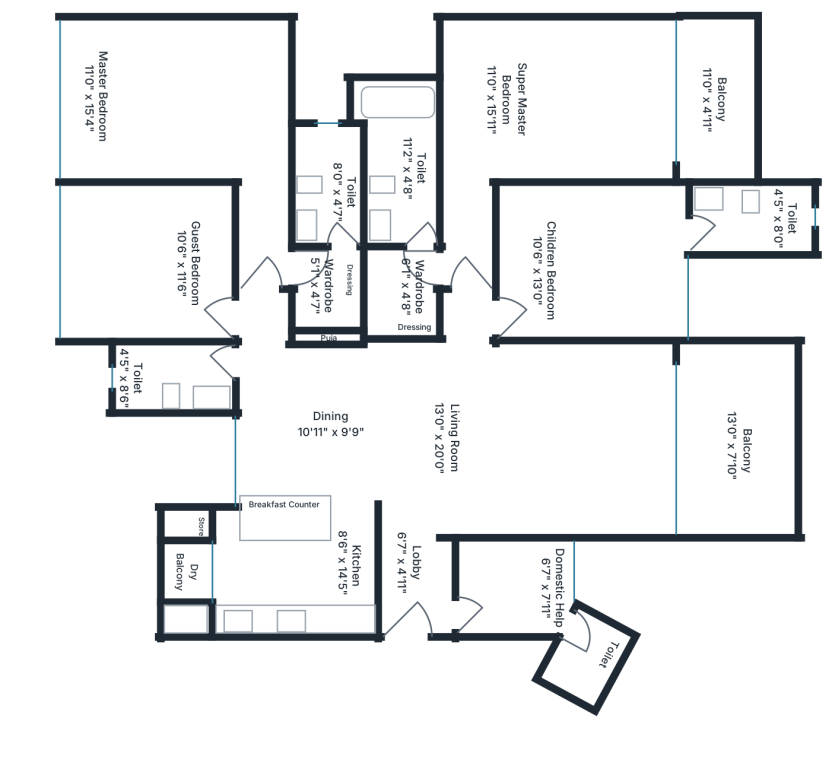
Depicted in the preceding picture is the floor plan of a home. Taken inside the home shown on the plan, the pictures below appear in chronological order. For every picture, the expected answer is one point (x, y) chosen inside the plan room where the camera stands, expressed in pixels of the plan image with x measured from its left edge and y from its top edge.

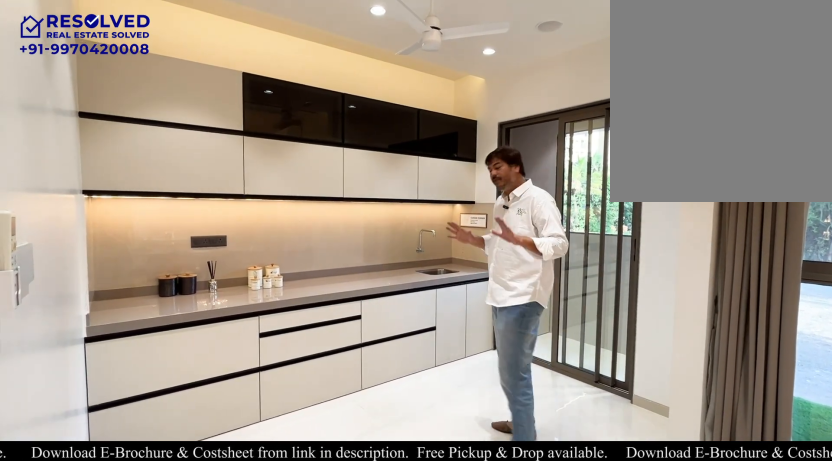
(296, 573)
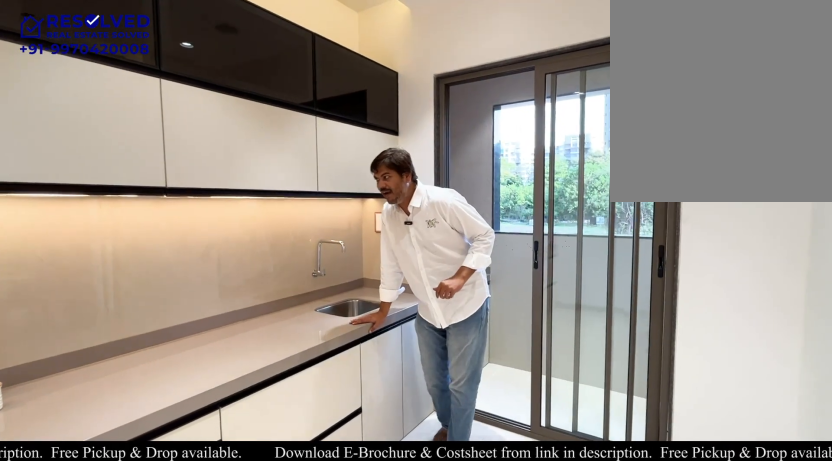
(296, 572)
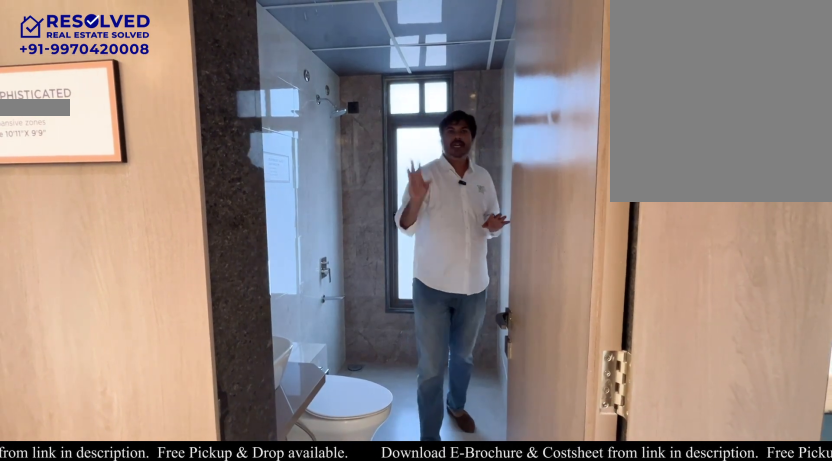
(173, 377)
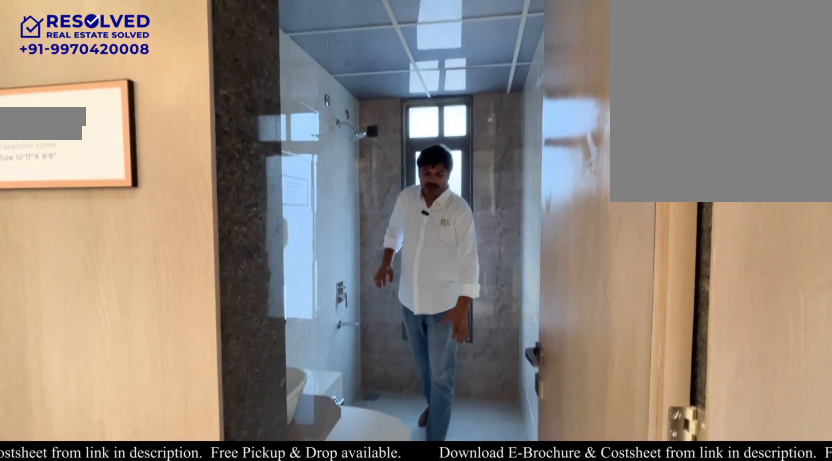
(173, 377)
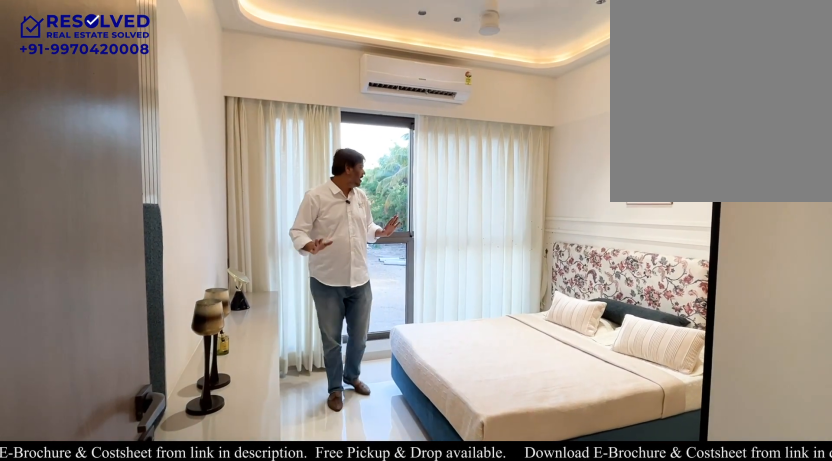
(151, 261)
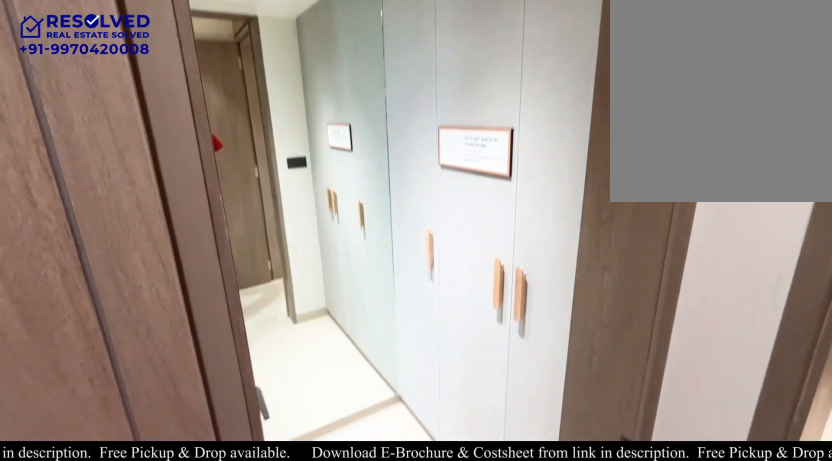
(328, 290)
